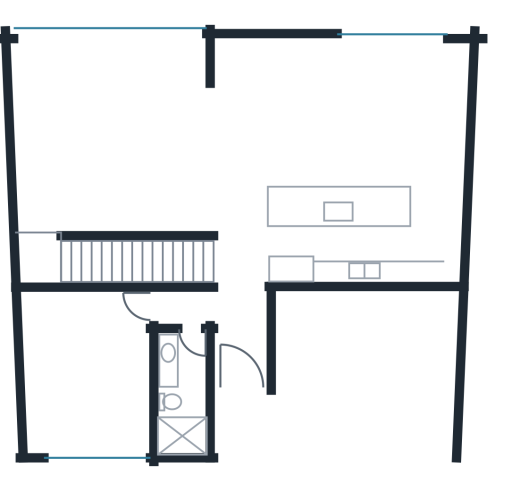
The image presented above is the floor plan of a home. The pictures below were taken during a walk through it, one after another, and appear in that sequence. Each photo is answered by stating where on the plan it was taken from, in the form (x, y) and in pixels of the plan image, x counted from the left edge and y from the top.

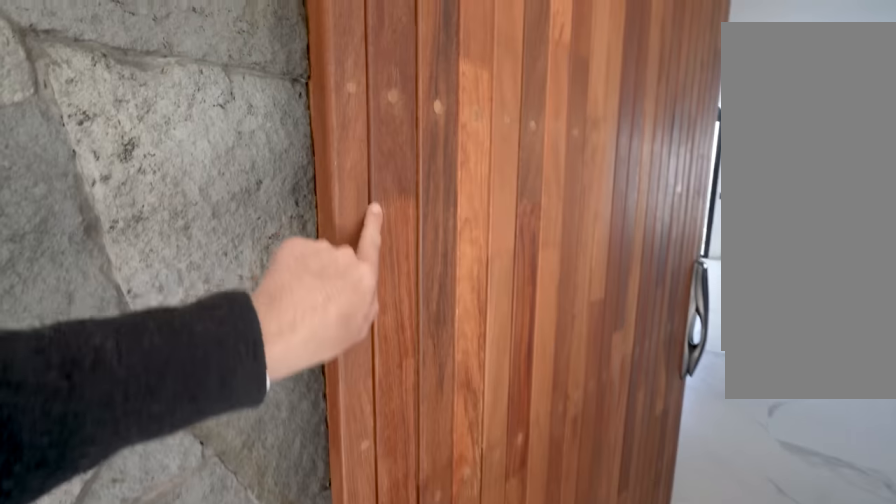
(237, 406)
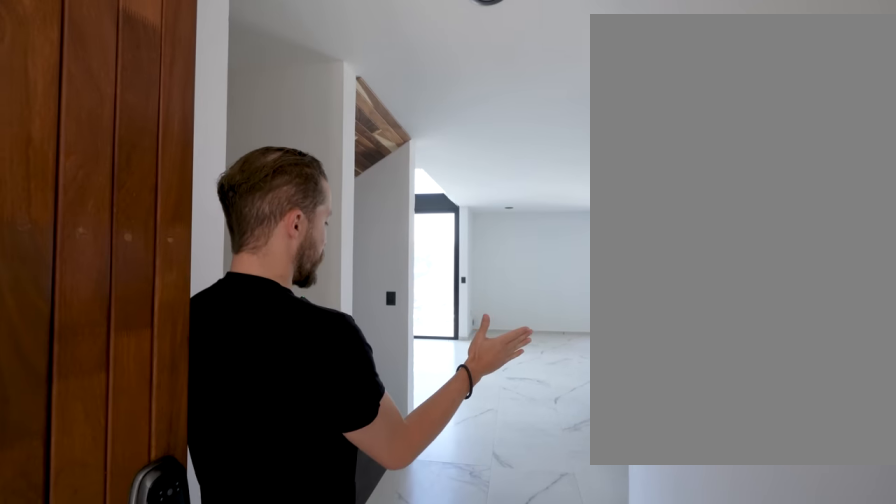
(238, 393)
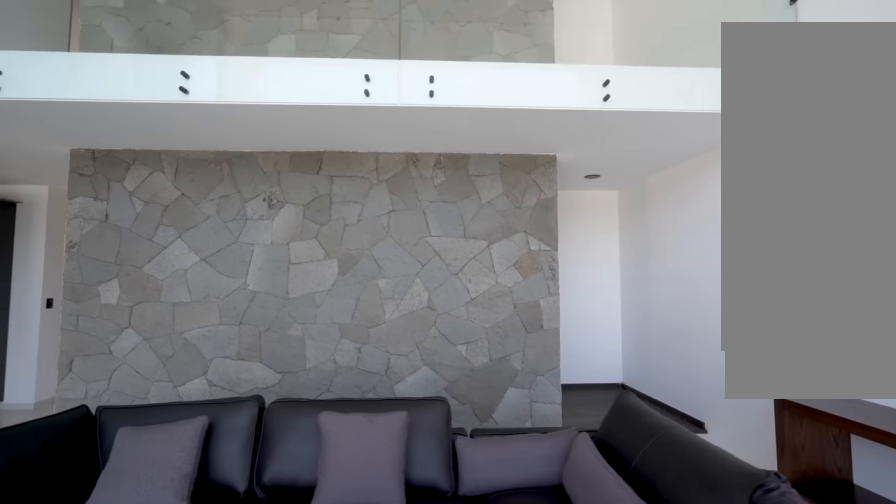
(172, 95)
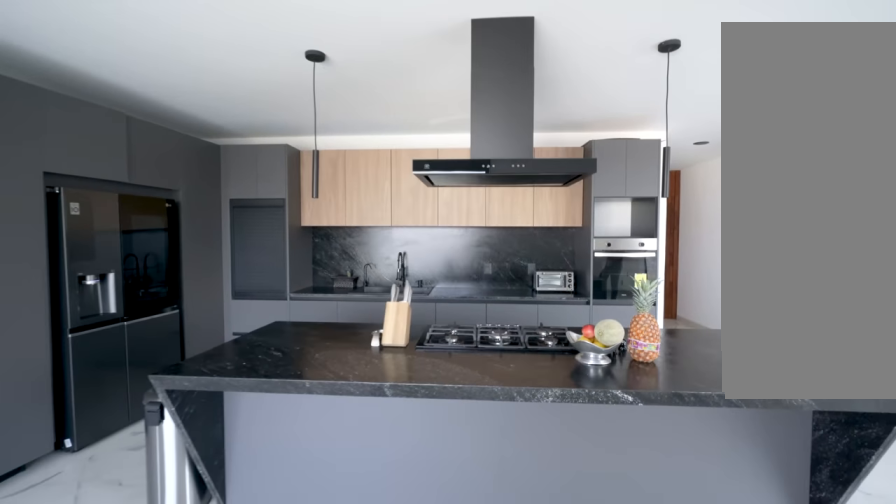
(289, 165)
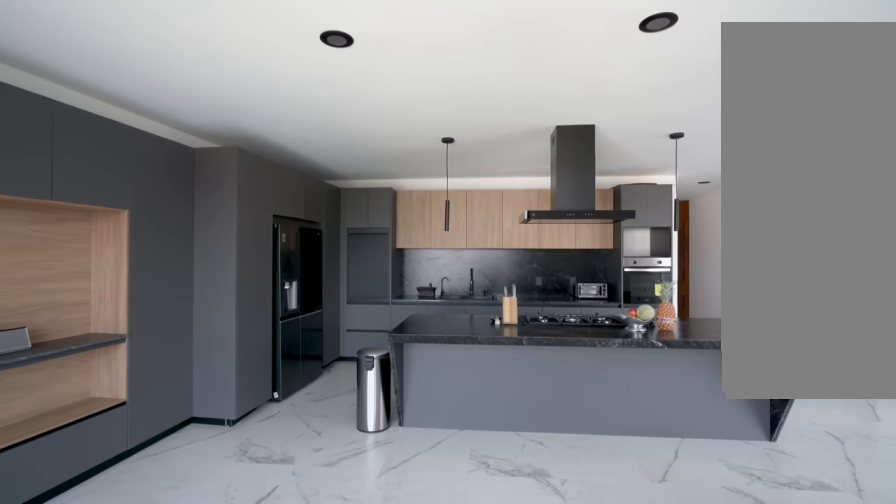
(373, 115)
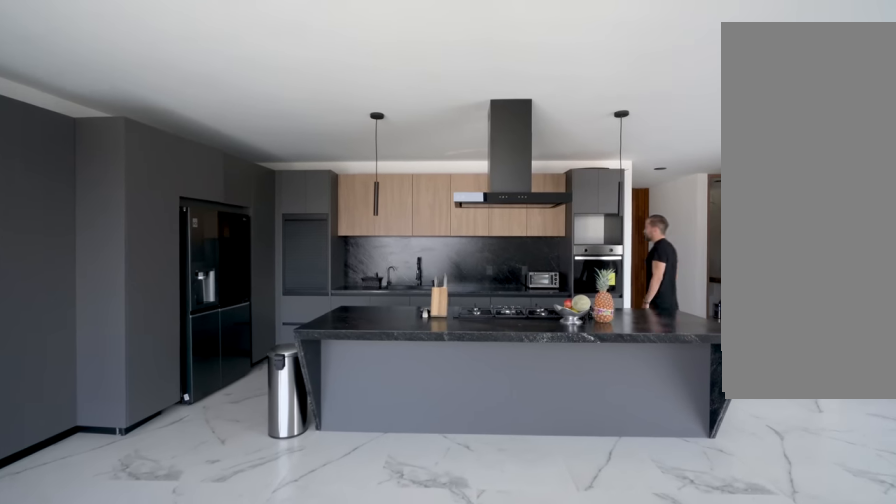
(378, 98)
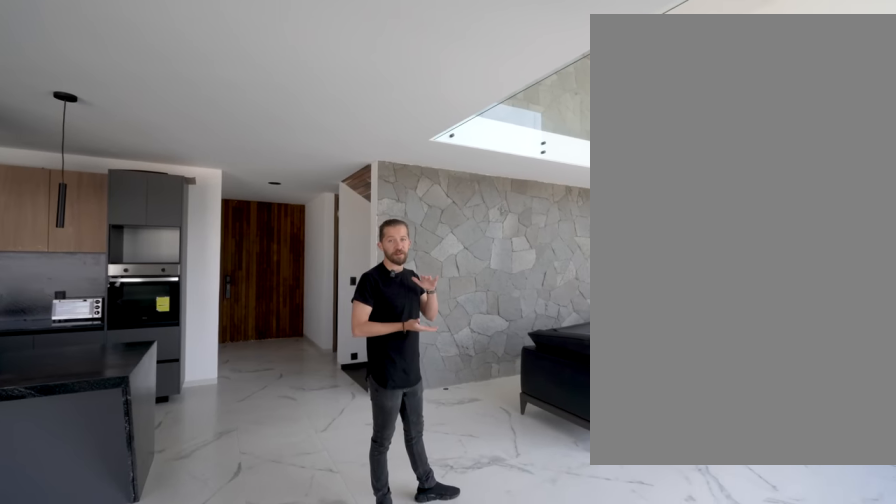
(255, 60)
